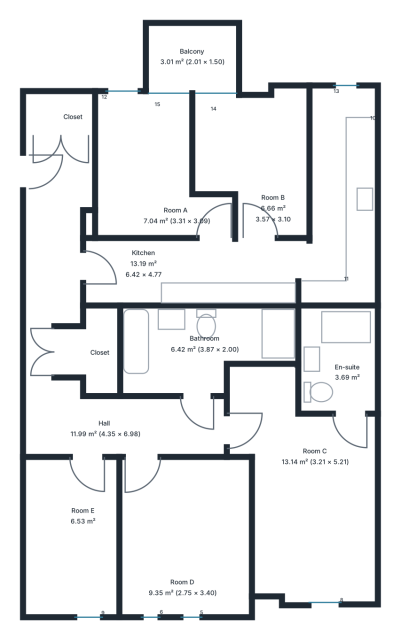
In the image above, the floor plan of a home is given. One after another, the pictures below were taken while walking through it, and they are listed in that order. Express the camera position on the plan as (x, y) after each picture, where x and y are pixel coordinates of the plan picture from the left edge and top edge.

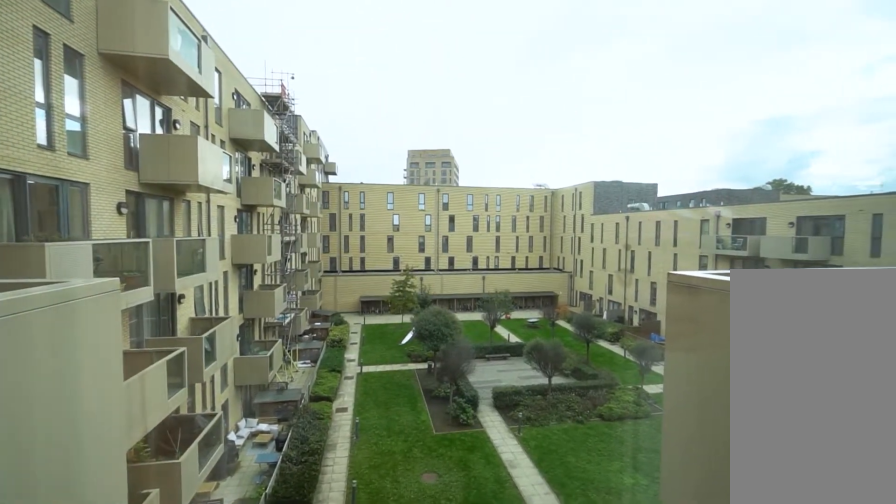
(332, 104)
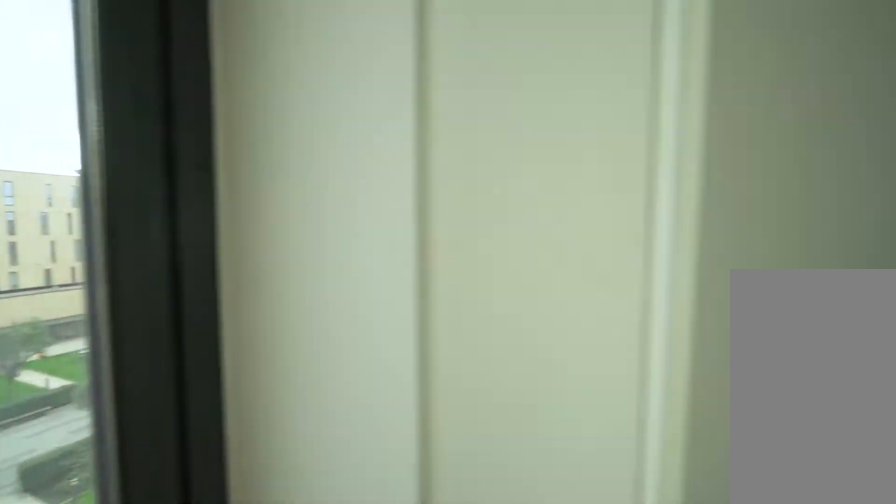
(332, 104)
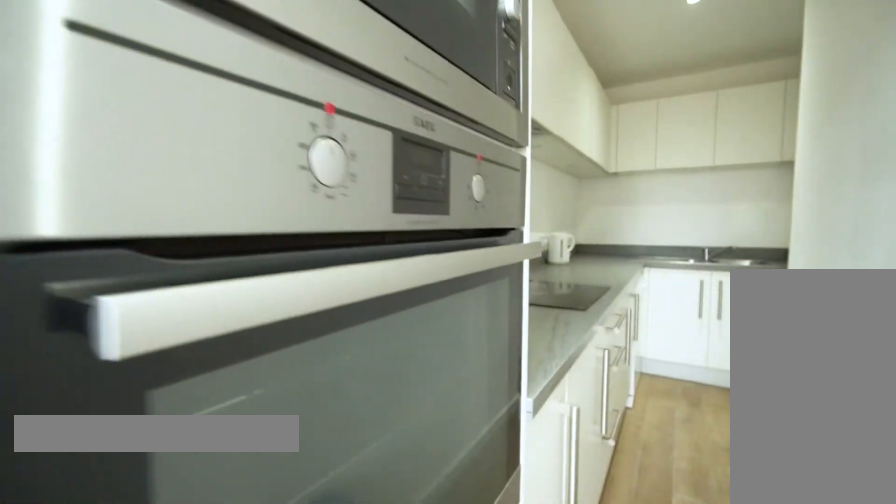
(332, 110)
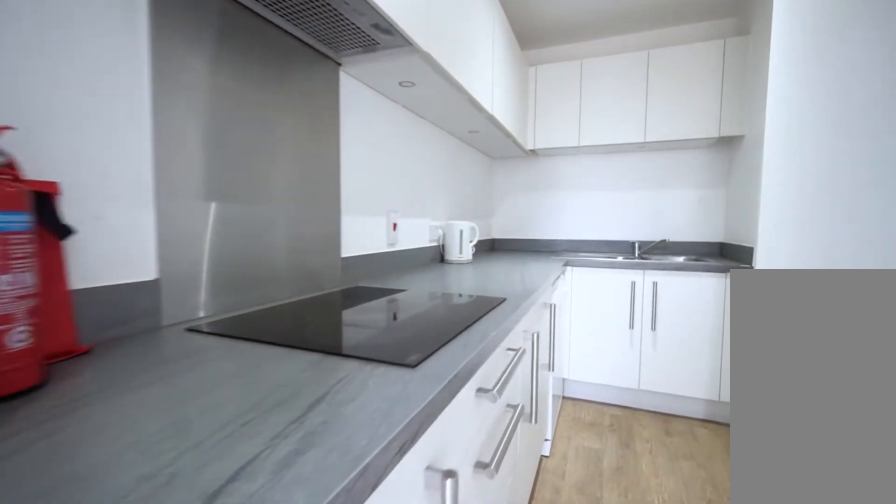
(333, 169)
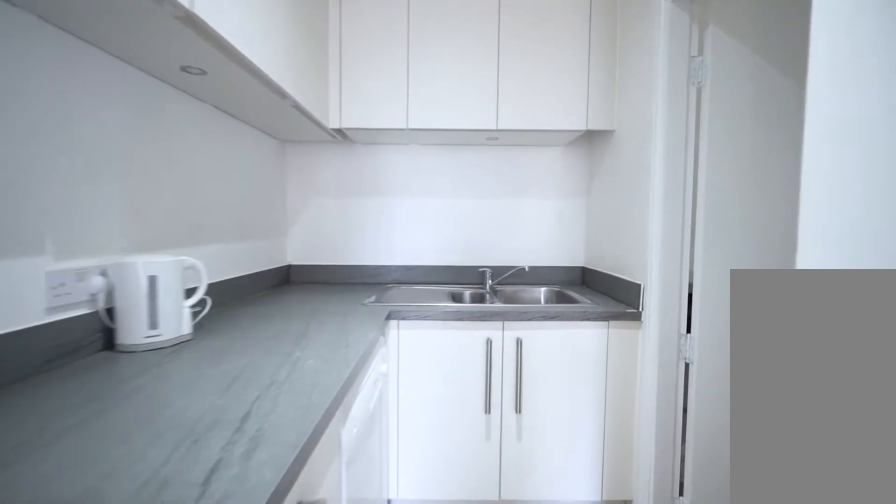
(334, 224)
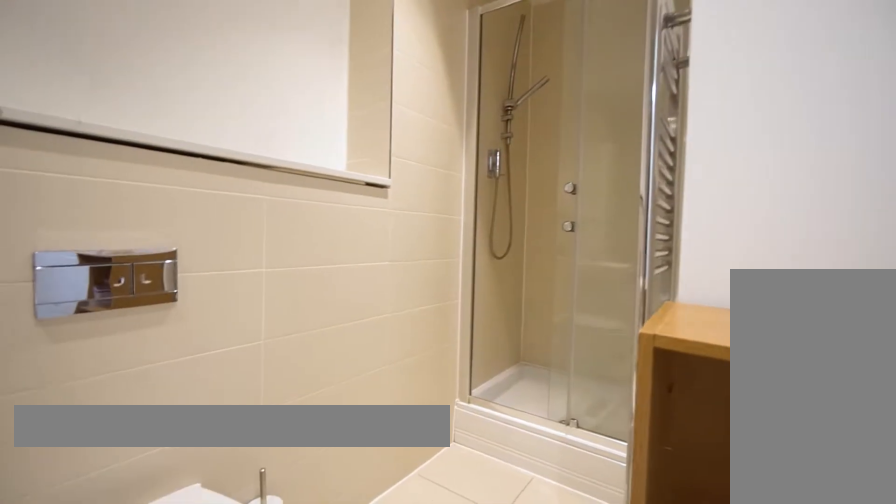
(190, 371)
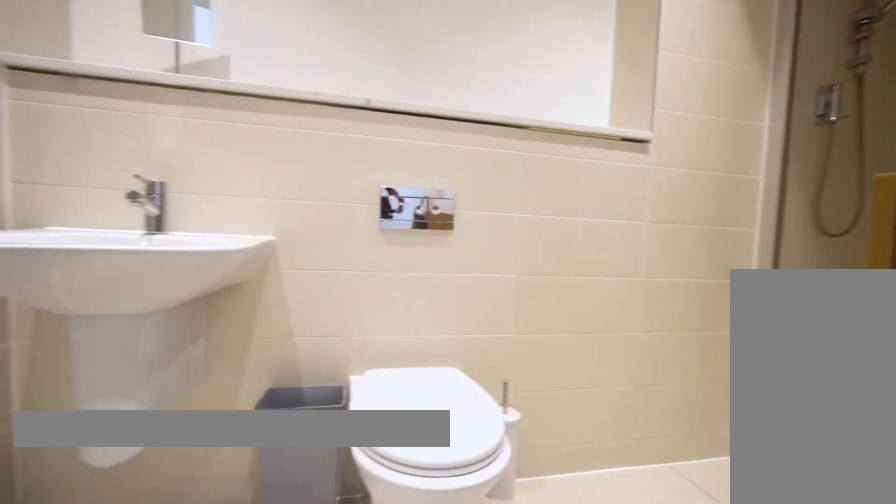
(190, 371)
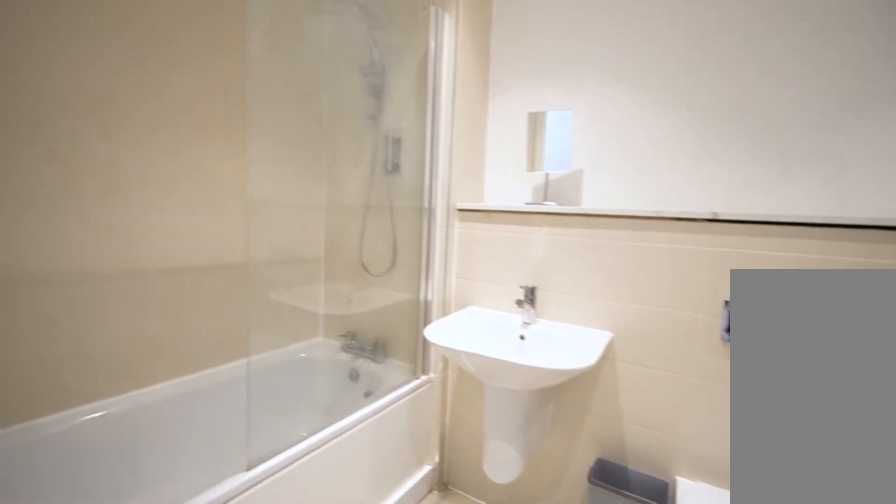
(192, 371)
